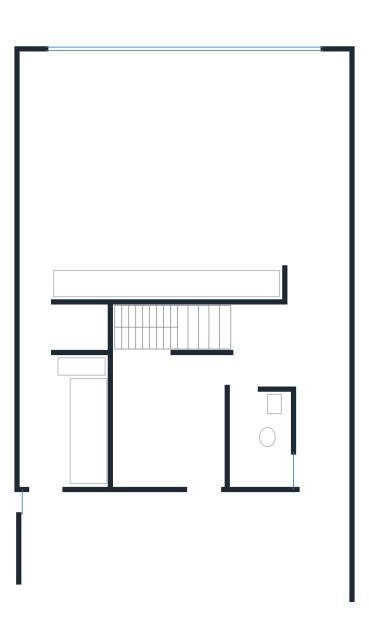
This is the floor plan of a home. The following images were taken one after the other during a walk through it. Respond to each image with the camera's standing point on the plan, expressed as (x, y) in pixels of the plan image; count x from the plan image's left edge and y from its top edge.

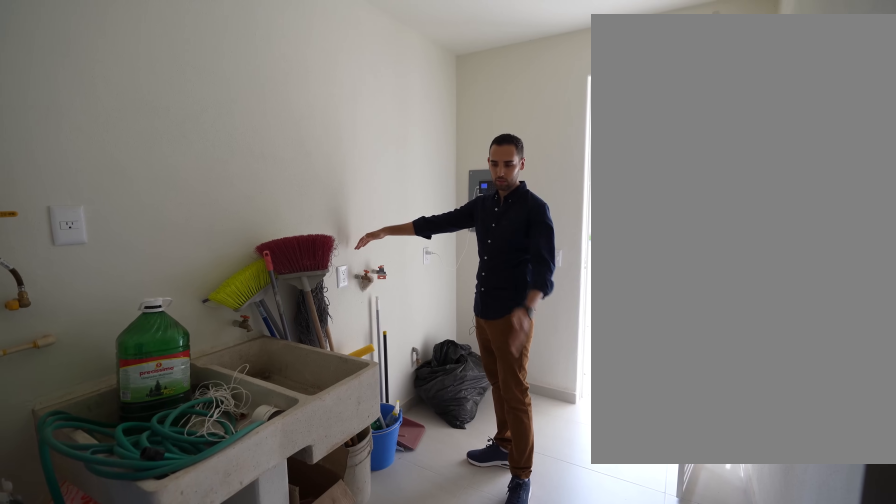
(35, 356)
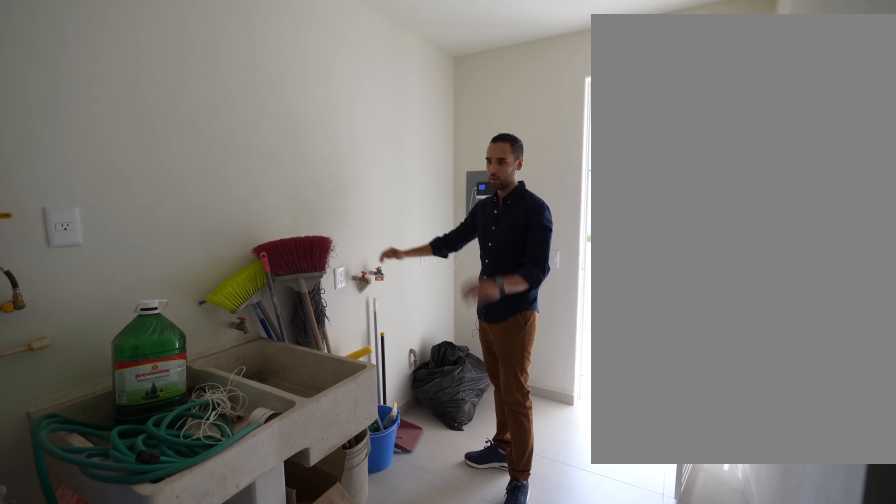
(35, 356)
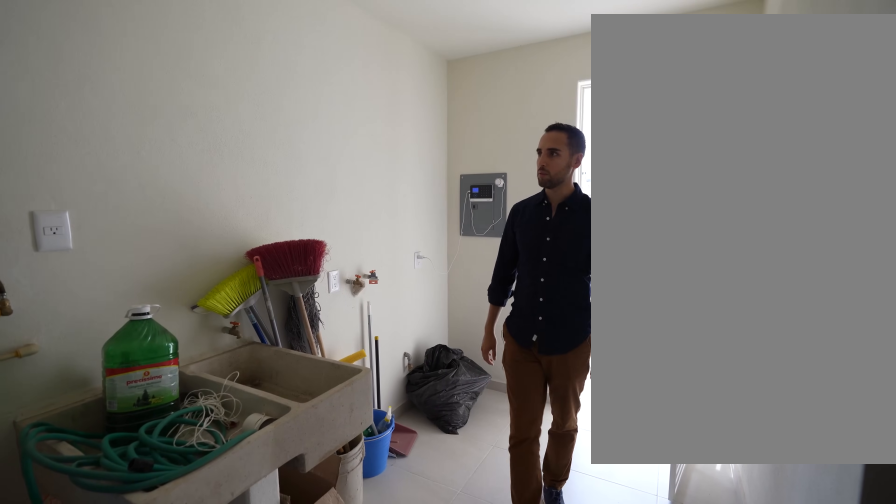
(35, 355)
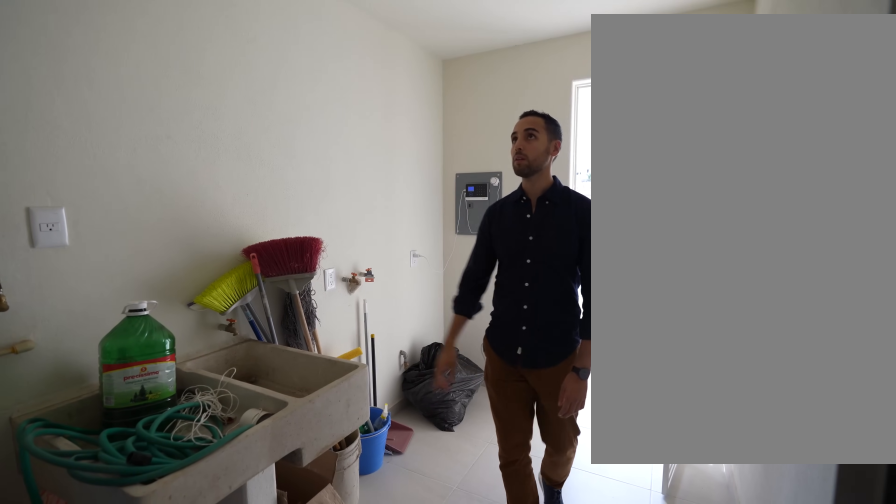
(36, 355)
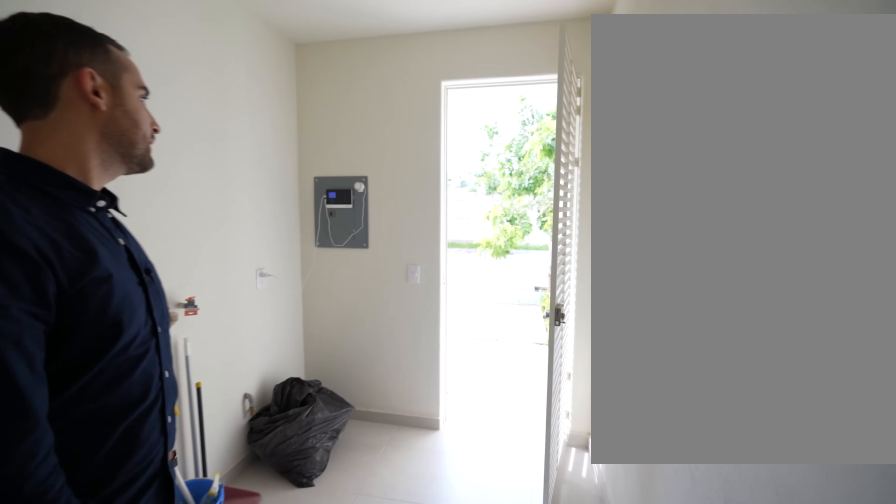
(36, 359)
